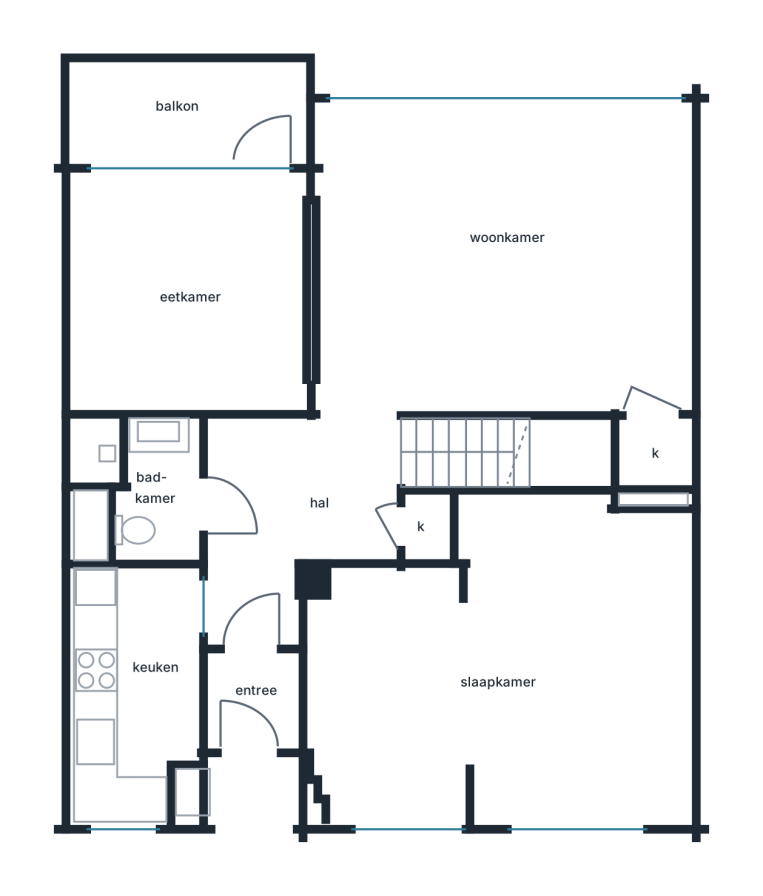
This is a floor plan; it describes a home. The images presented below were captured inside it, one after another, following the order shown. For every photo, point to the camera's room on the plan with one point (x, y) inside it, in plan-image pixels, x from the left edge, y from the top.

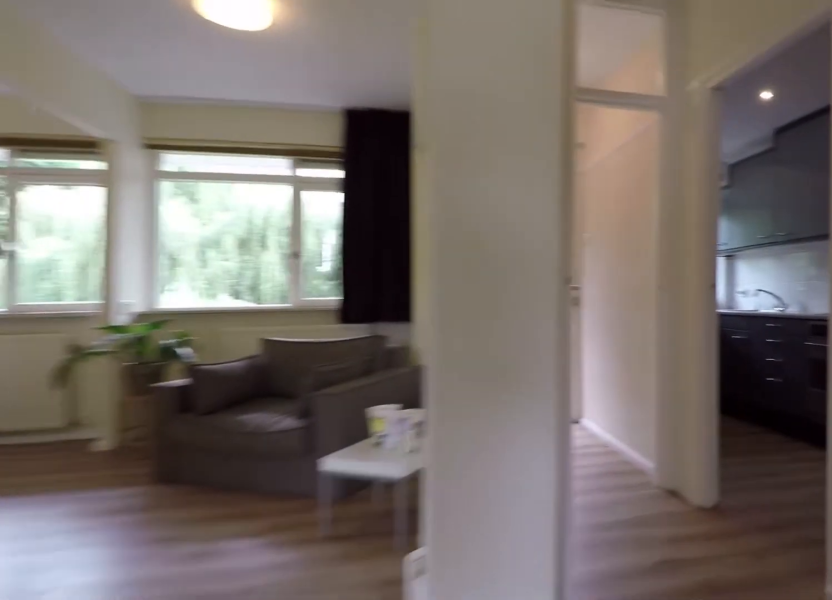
(285, 549)
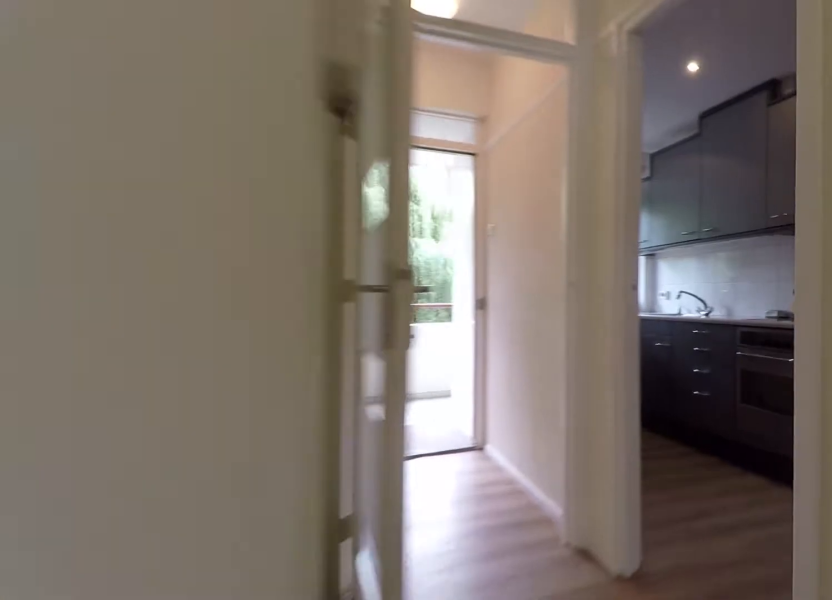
(285, 549)
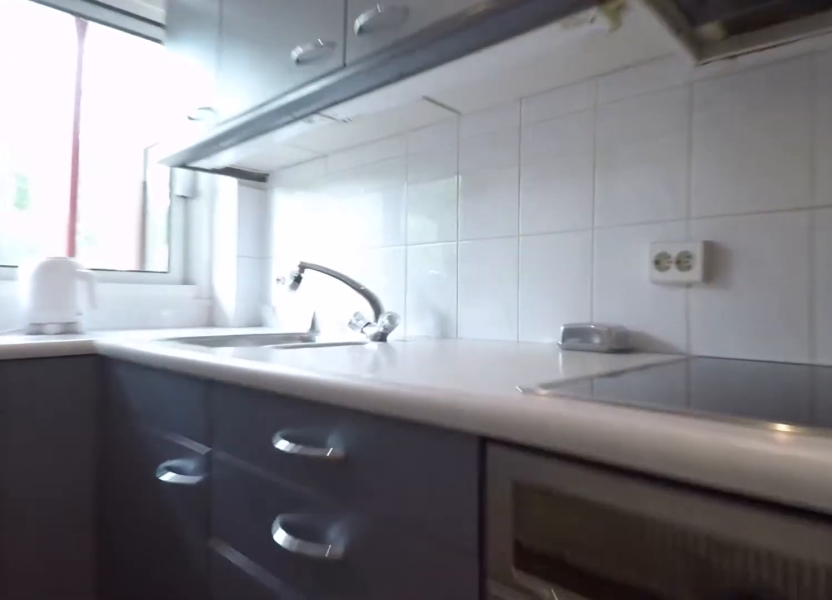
(133, 689)
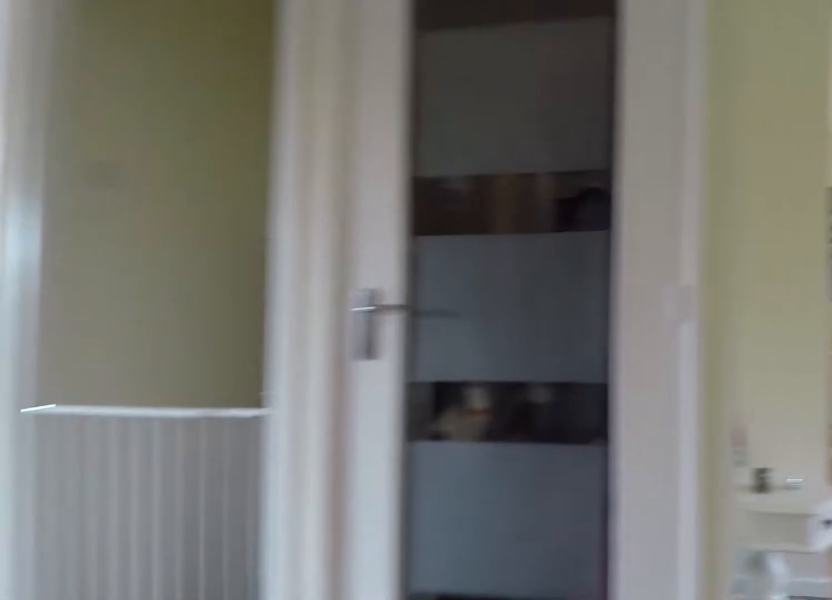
(285, 549)
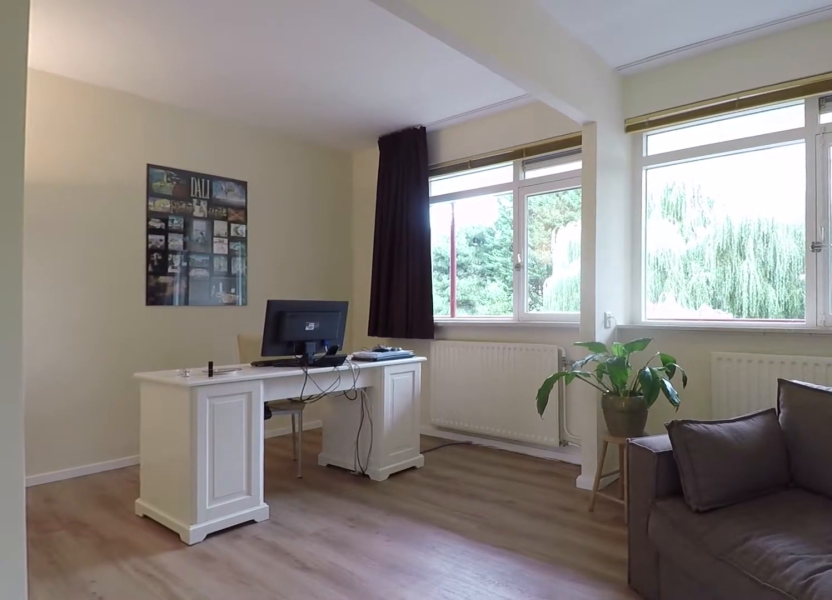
(508, 671)
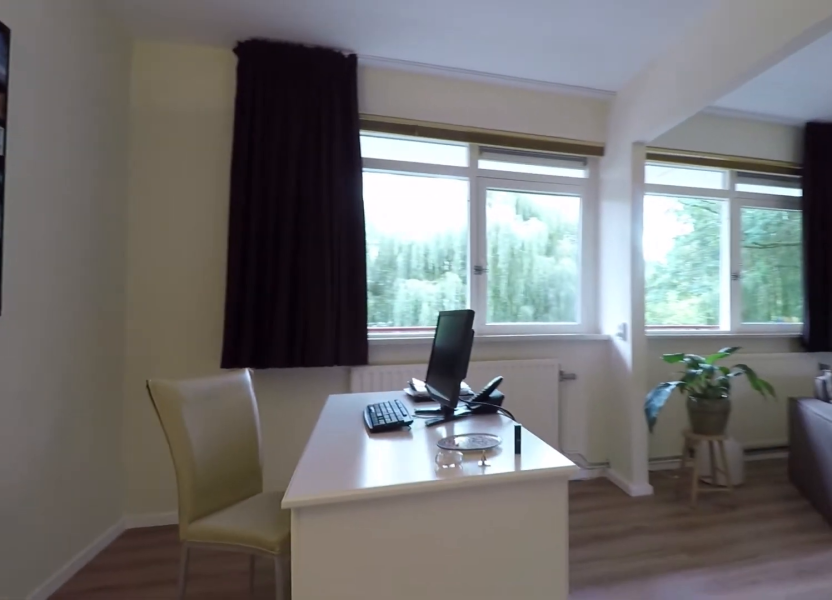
(508, 671)
